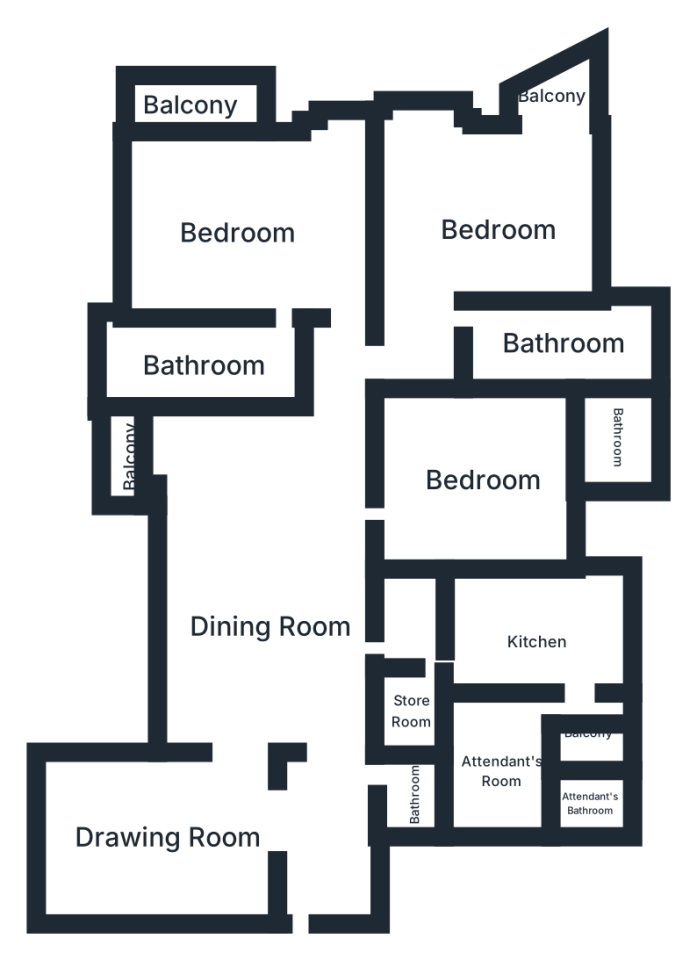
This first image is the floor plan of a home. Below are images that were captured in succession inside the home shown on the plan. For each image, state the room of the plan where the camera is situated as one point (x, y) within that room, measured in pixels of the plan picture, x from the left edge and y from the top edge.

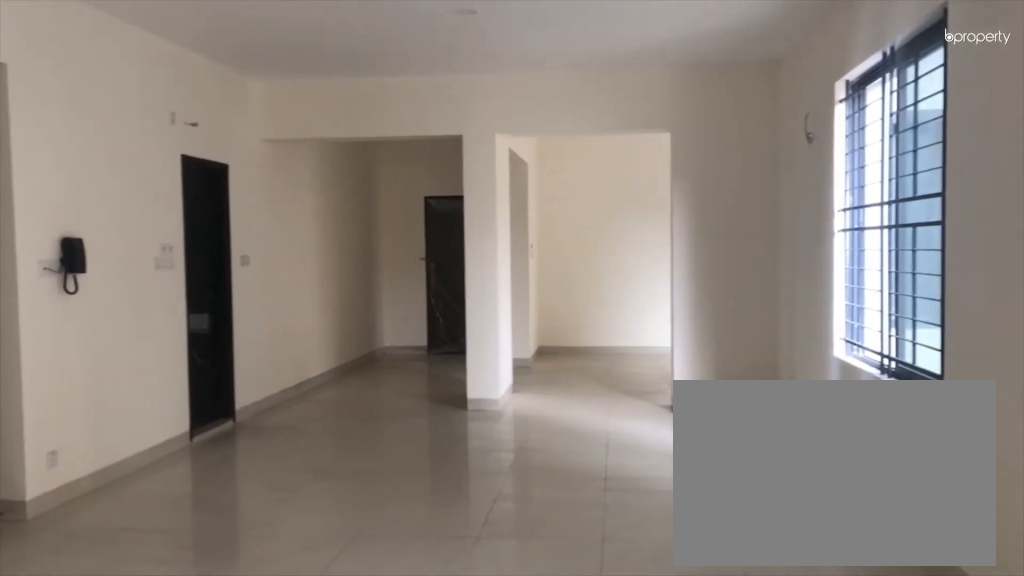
(273, 631)
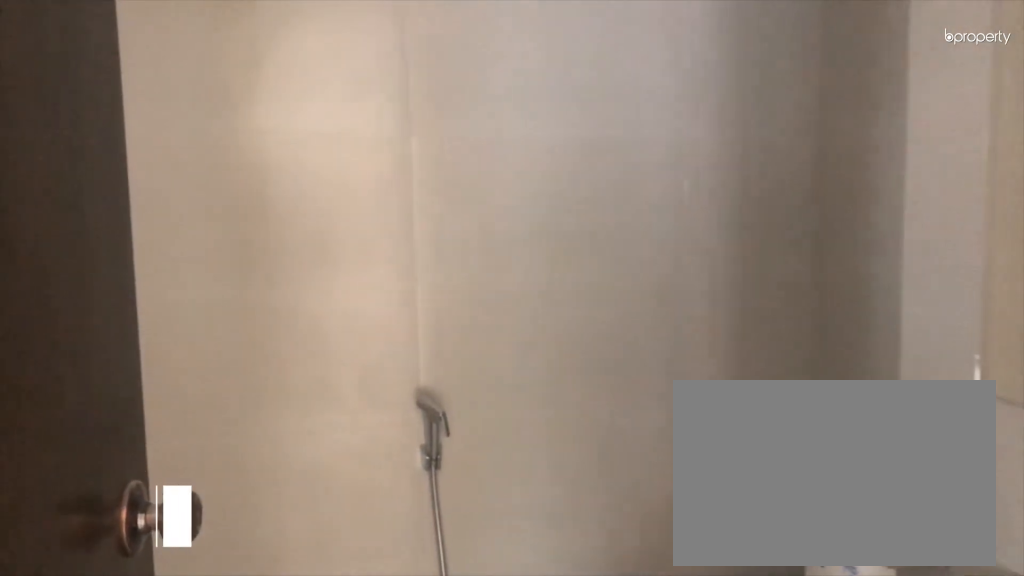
(416, 792)
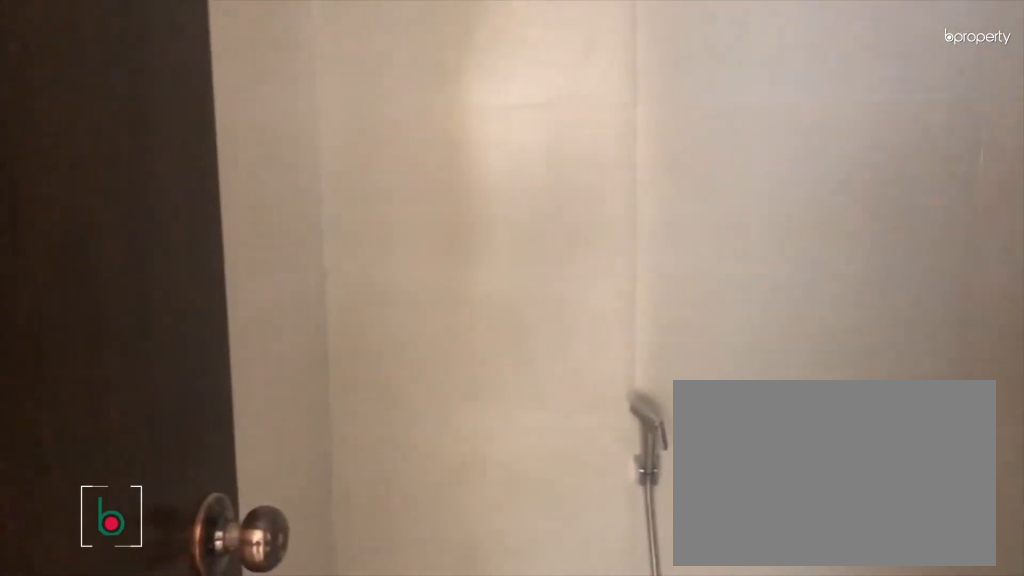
(416, 792)
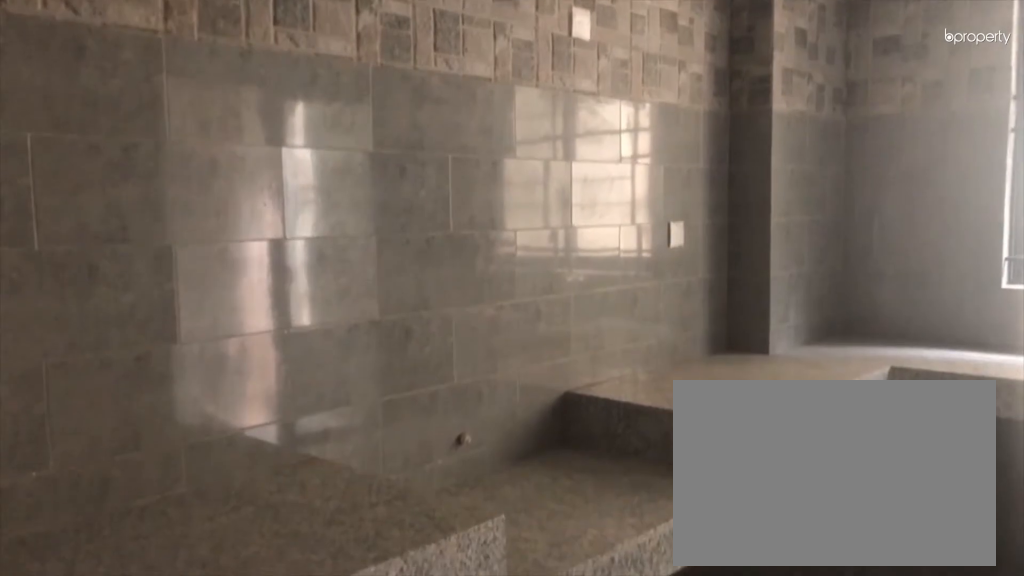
(544, 645)
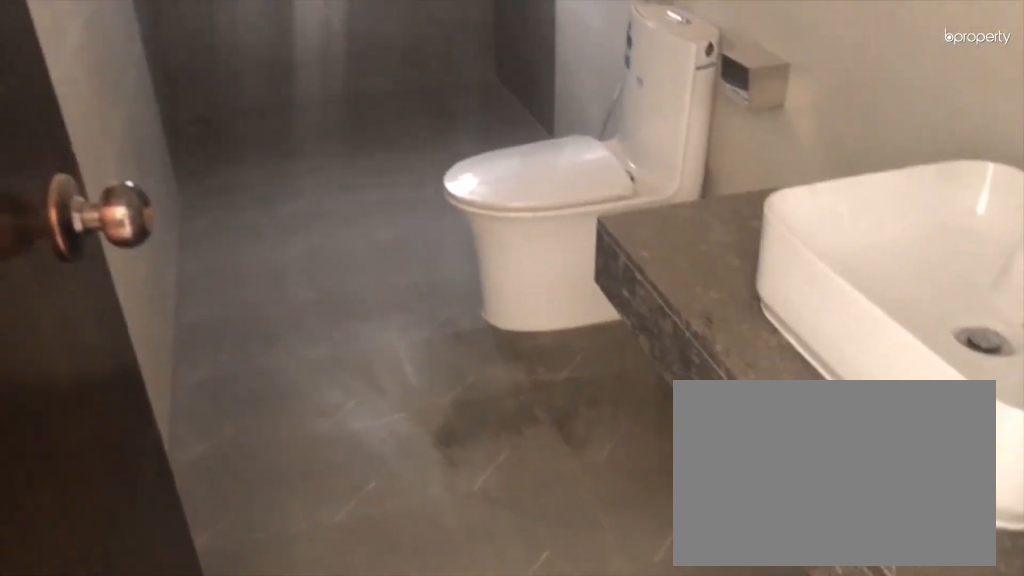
(559, 353)
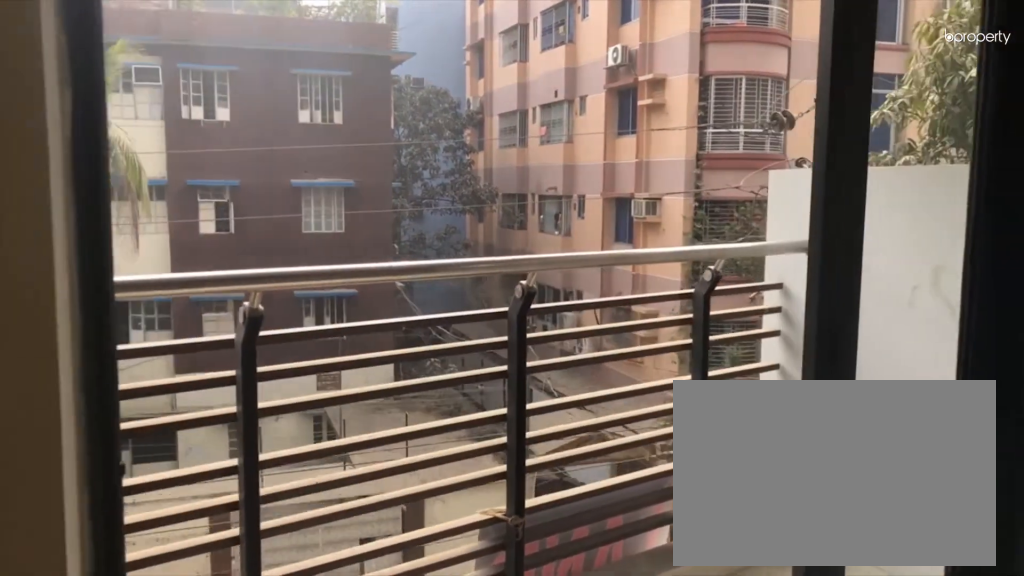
(555, 96)
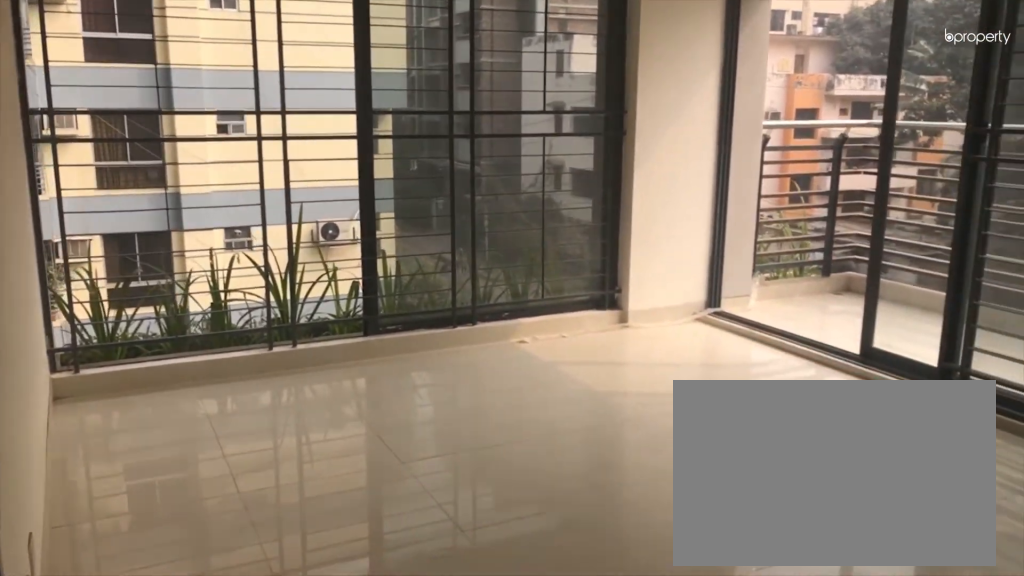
(237, 235)
